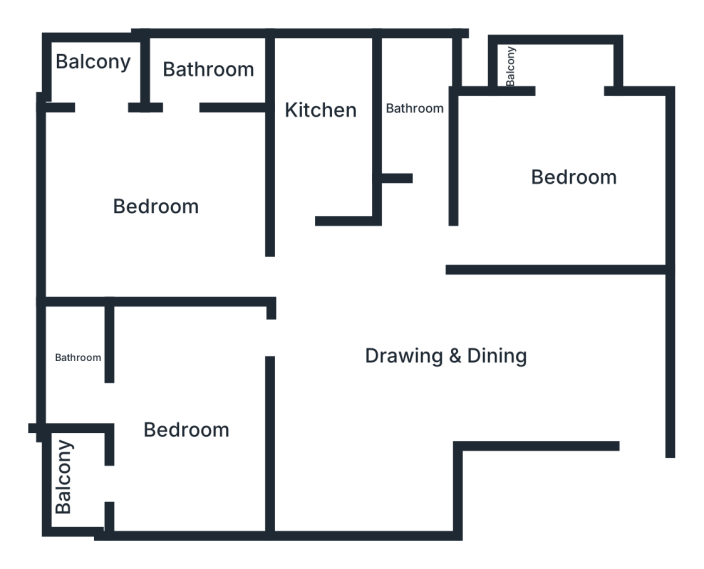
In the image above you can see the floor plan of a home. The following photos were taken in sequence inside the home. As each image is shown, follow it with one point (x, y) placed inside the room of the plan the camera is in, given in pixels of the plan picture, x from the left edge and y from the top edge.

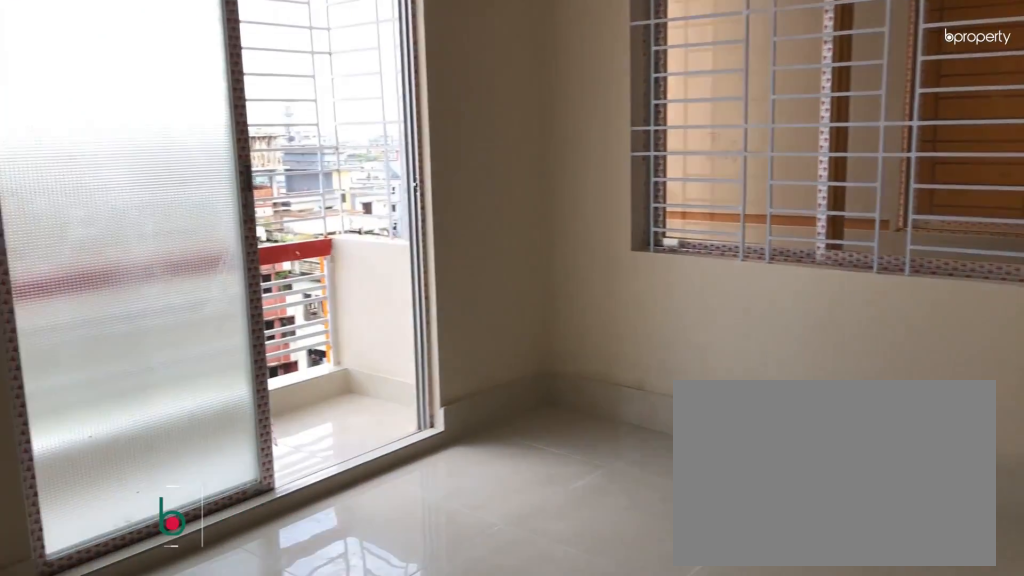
(561, 183)
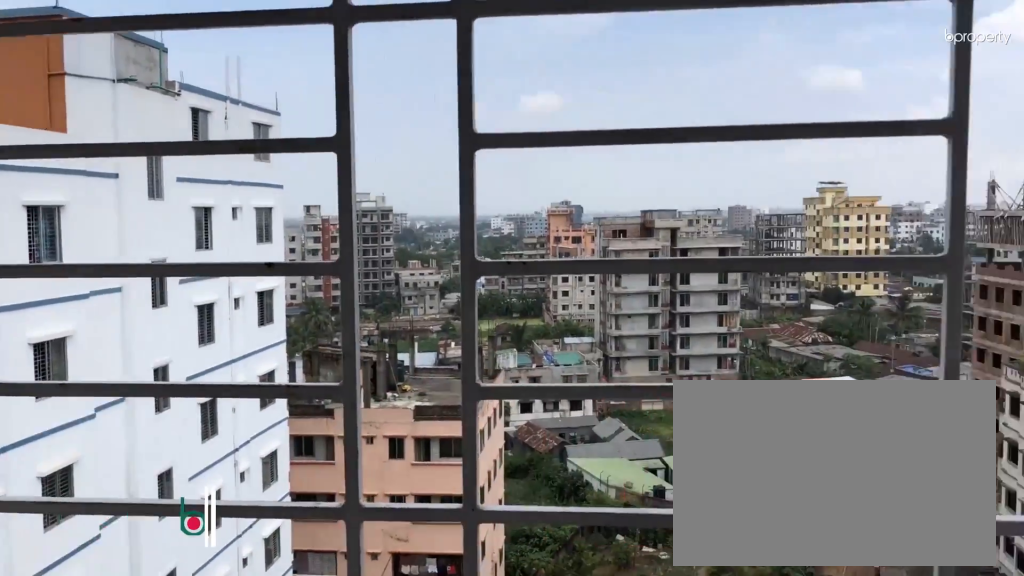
(558, 68)
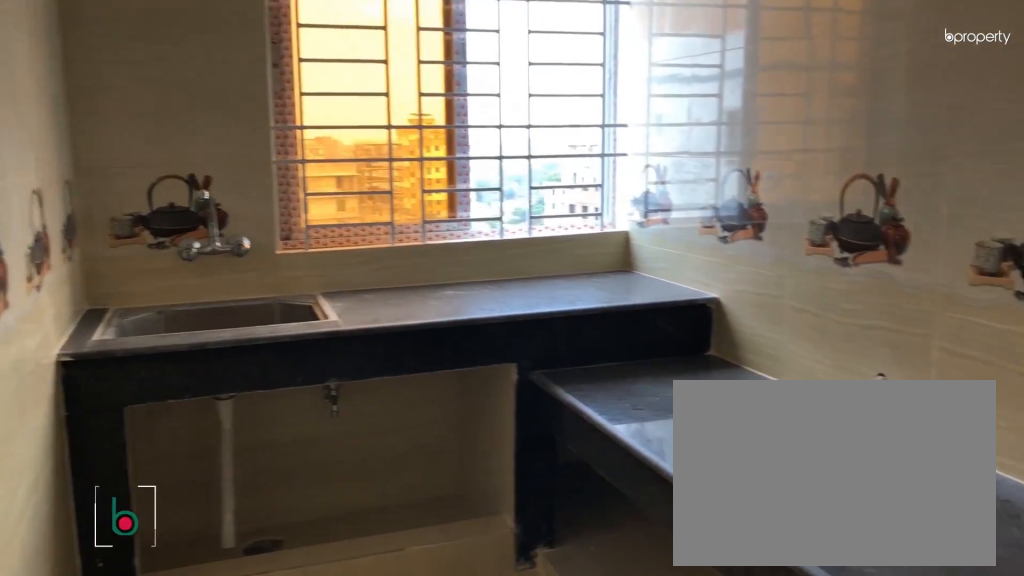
(327, 120)
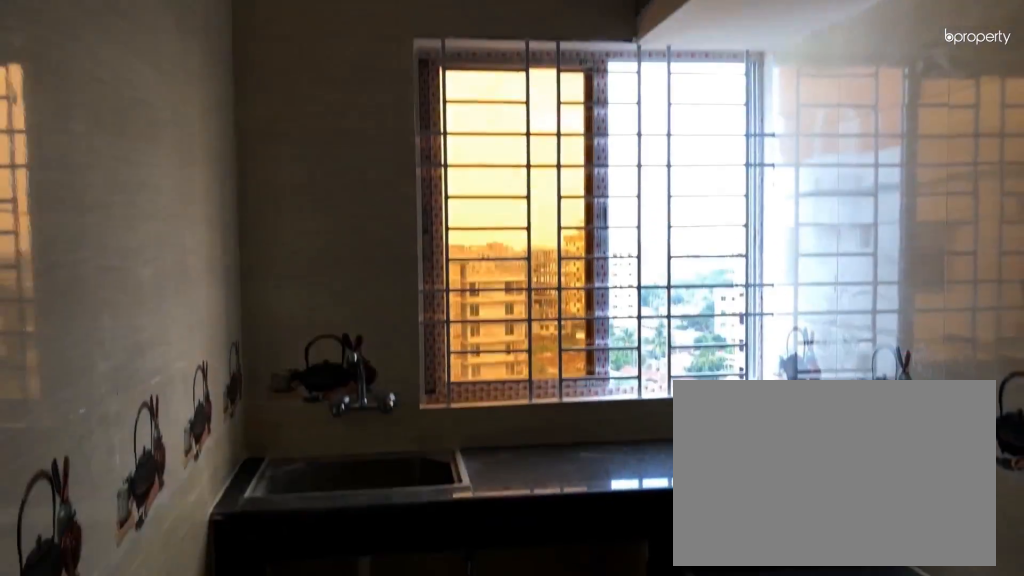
(327, 120)
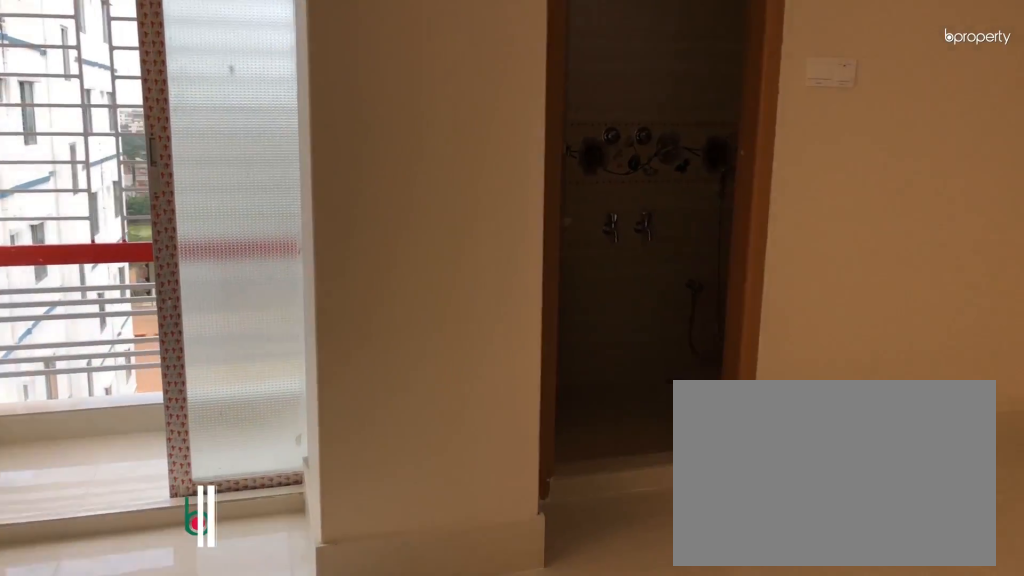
(147, 191)
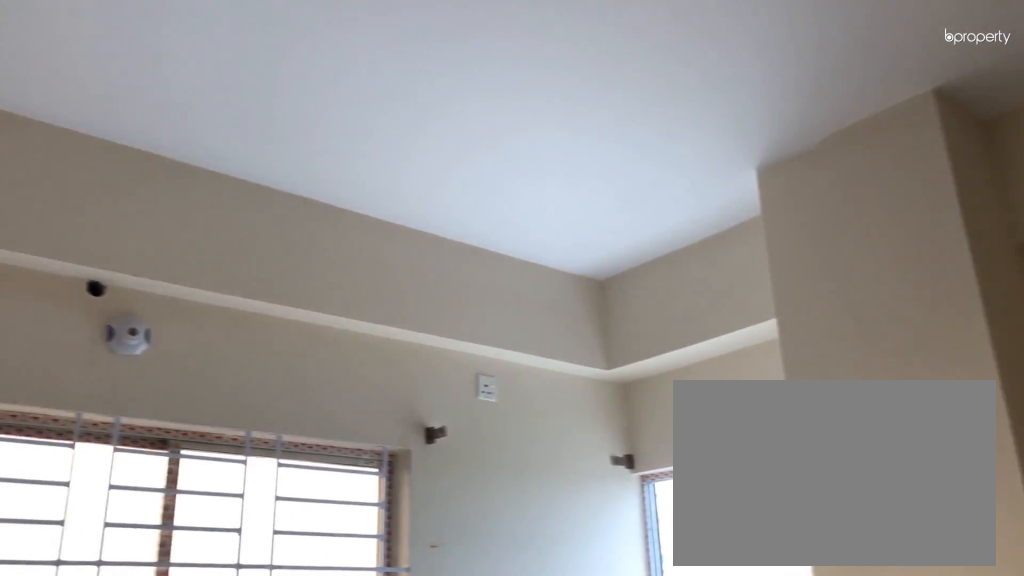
(147, 191)
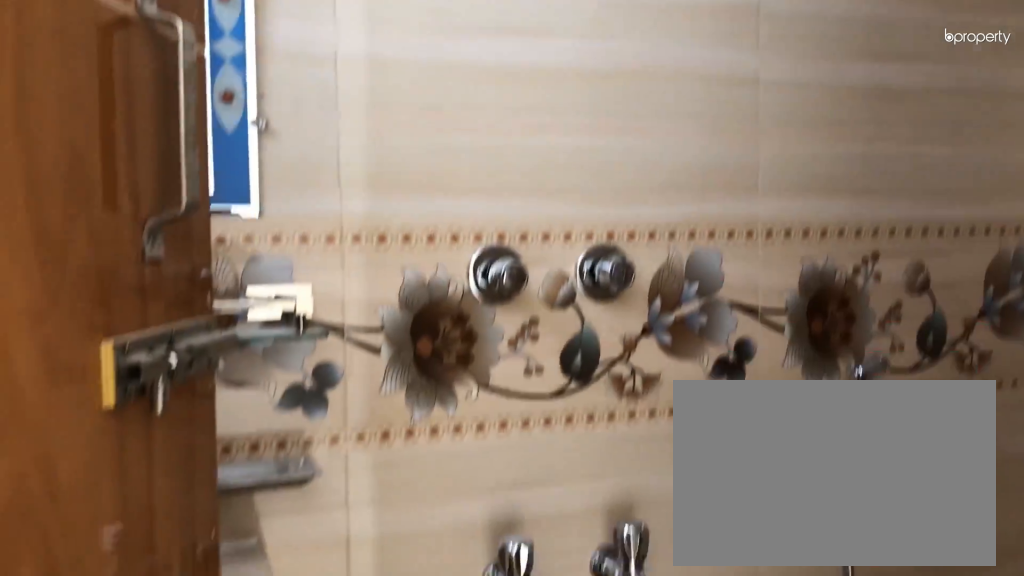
(213, 73)
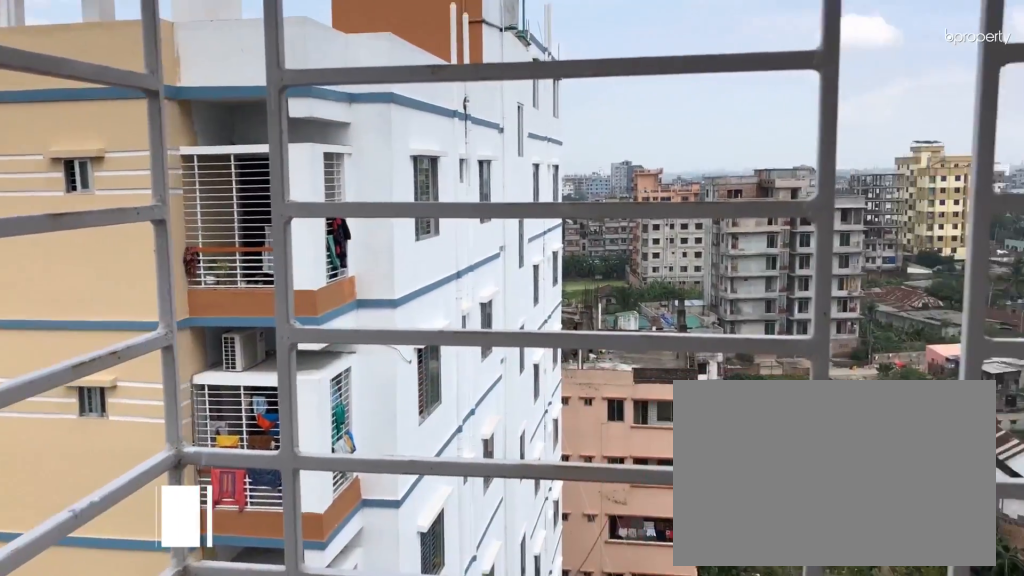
(90, 71)
